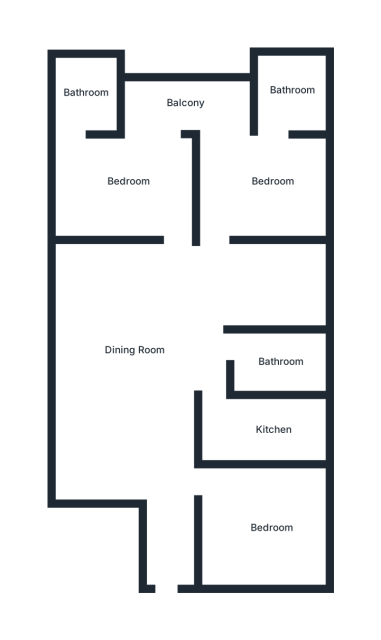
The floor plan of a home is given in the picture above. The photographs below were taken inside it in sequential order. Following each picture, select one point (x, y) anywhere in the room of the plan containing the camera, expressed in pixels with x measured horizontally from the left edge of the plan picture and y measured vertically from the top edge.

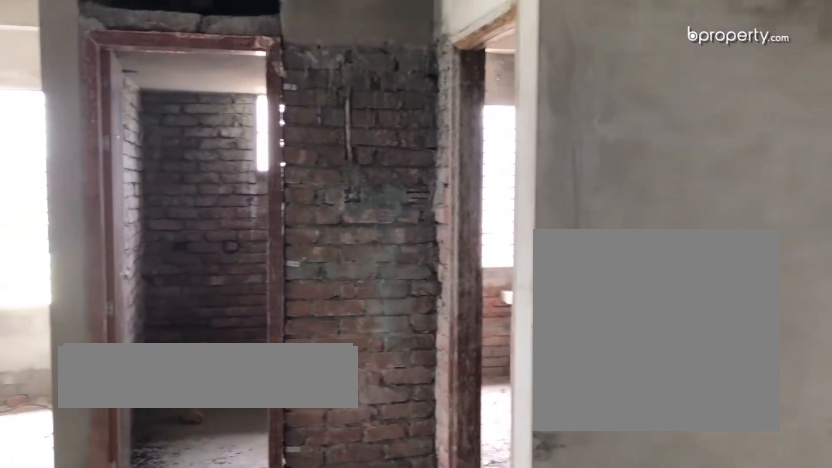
(136, 351)
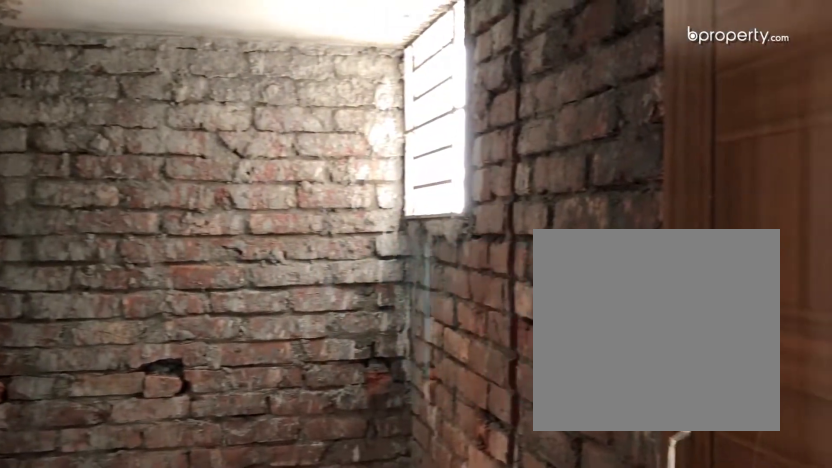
(92, 93)
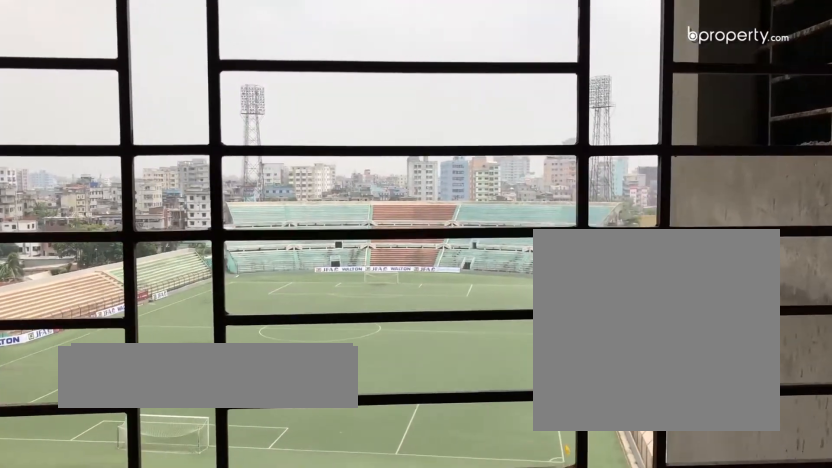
(225, 109)
